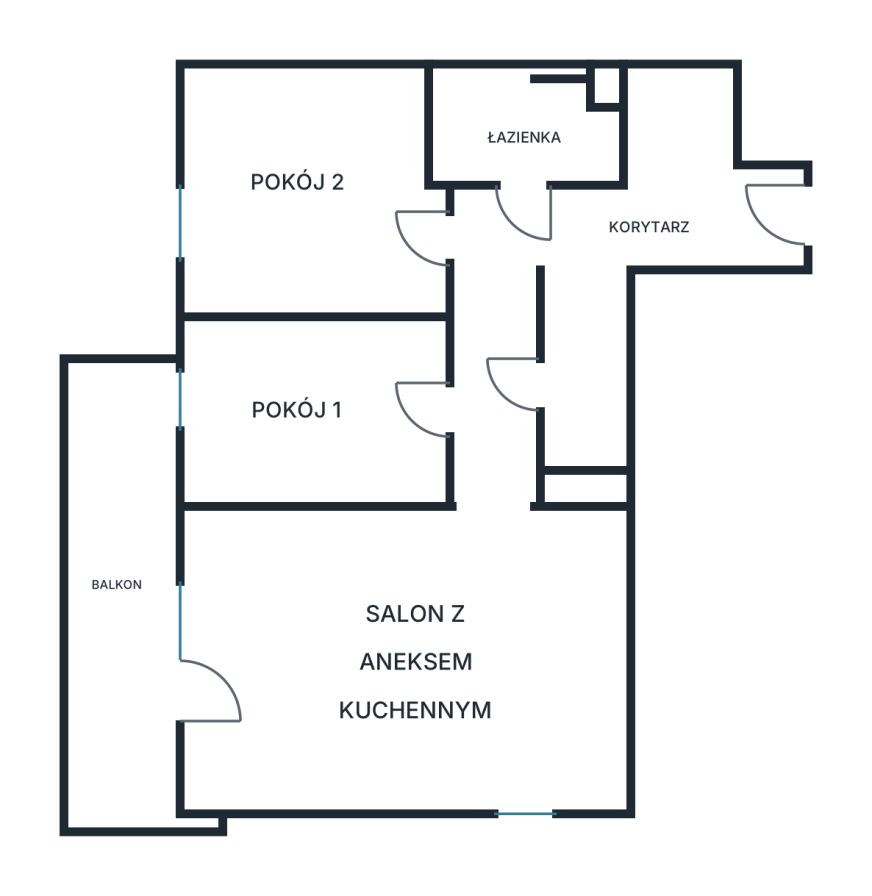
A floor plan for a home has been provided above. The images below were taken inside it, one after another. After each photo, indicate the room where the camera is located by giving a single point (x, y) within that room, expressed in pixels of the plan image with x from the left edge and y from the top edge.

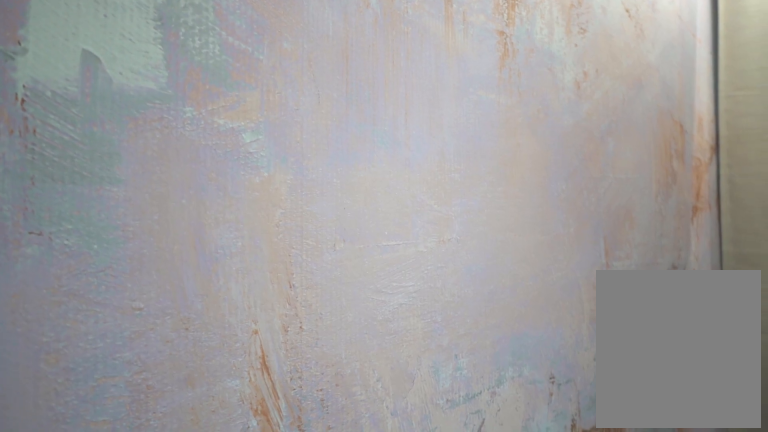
(406, 660)
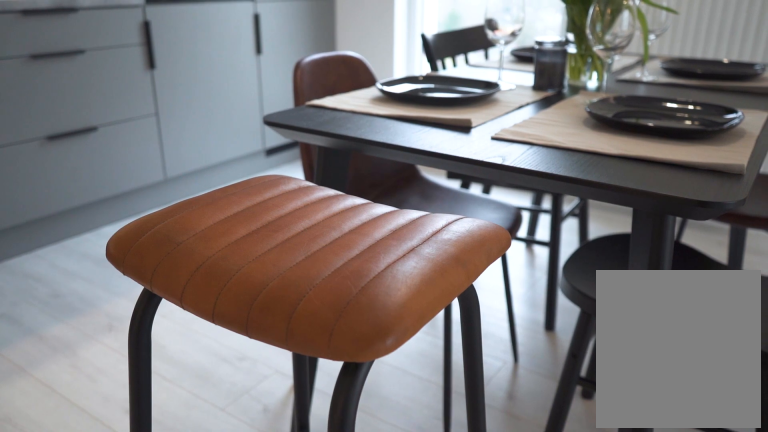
(402, 660)
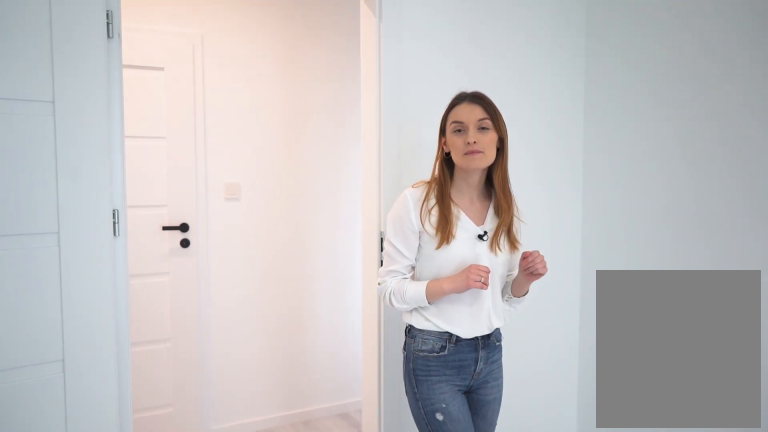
(310, 412)
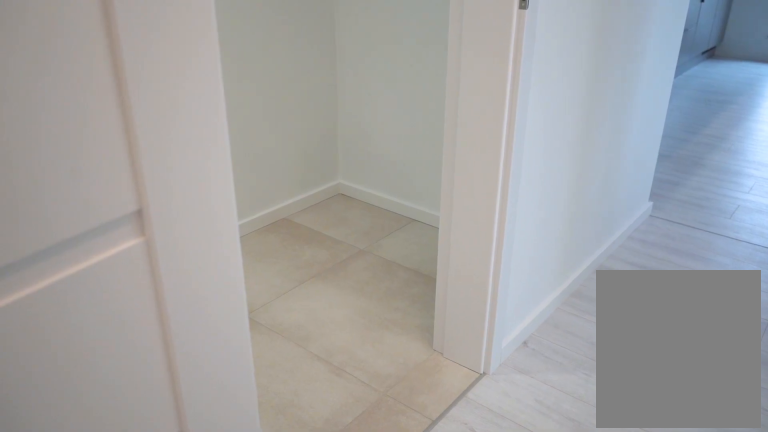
(583, 369)
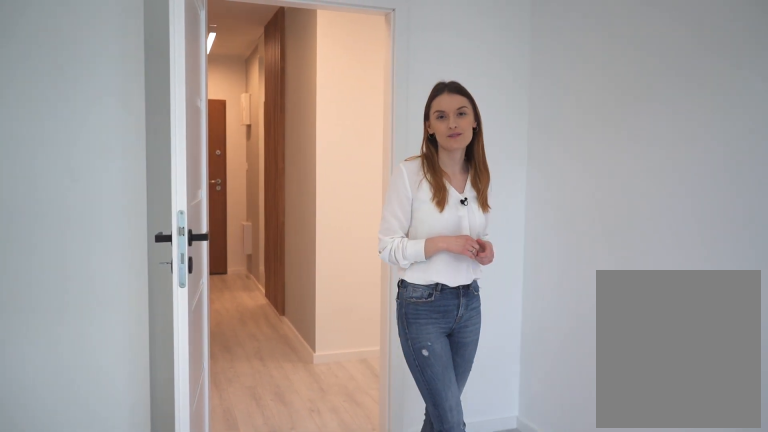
(306, 194)
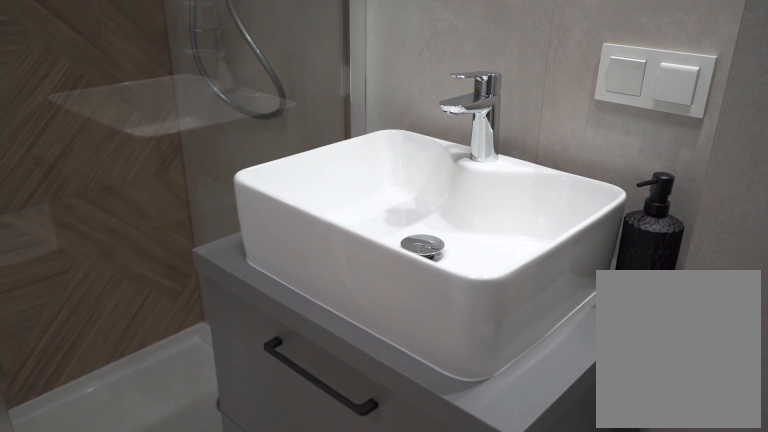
(520, 133)
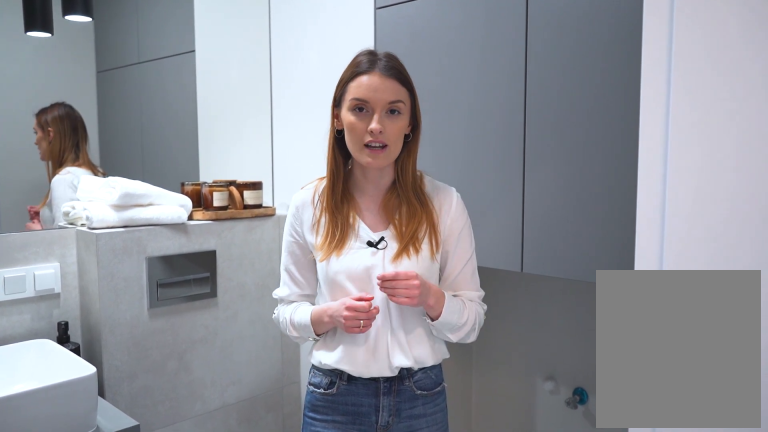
(521, 134)
